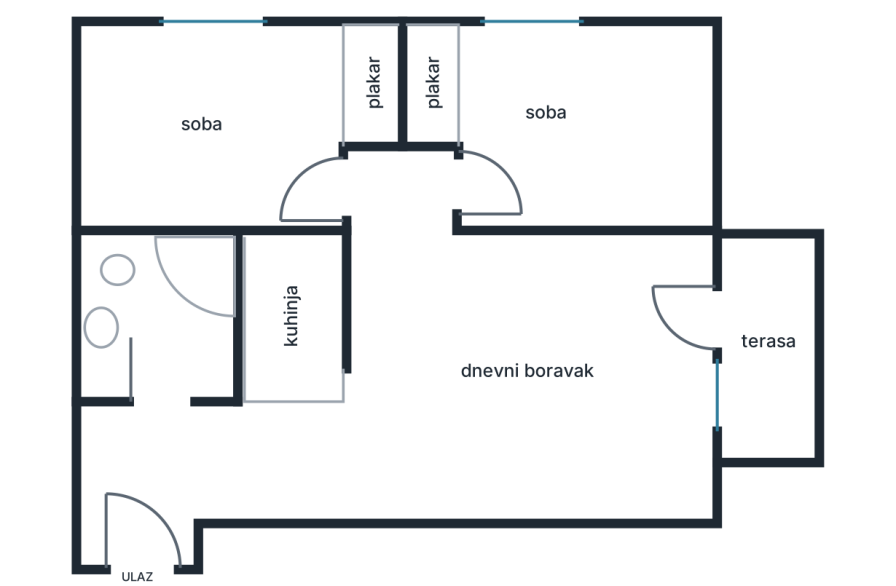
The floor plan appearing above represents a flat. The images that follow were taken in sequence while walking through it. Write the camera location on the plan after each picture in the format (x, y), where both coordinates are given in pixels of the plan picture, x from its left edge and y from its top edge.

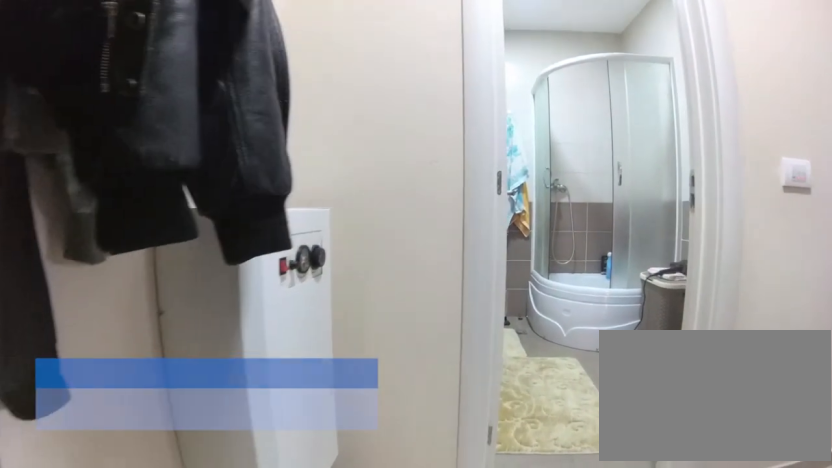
(129, 534)
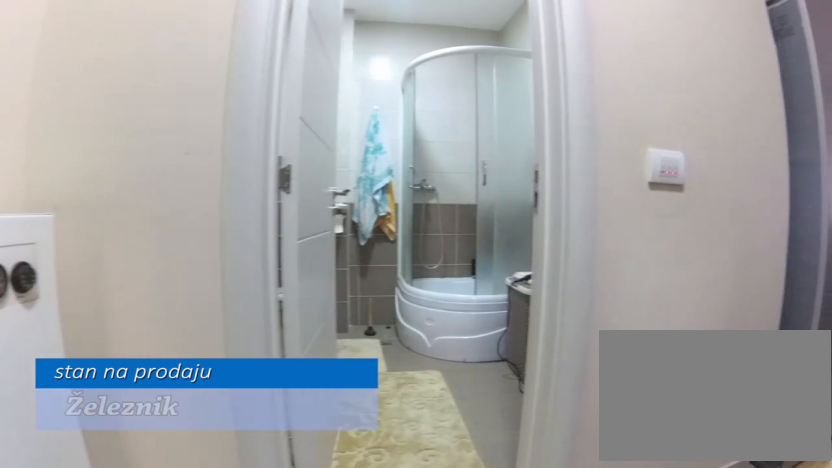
(127, 501)
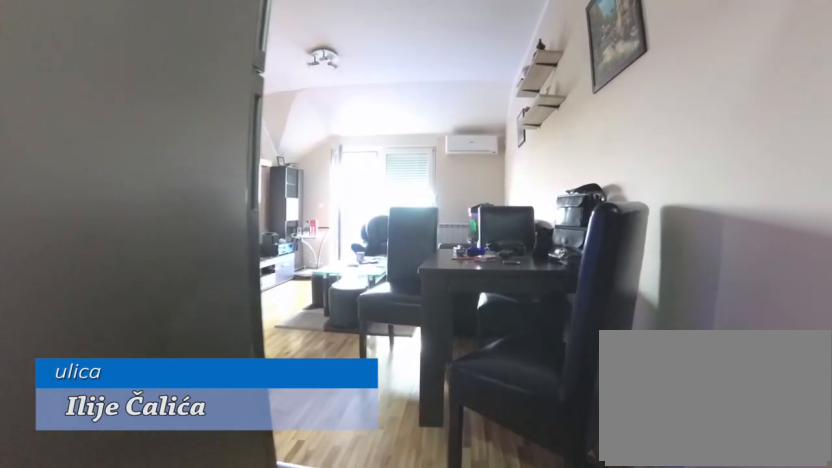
(201, 481)
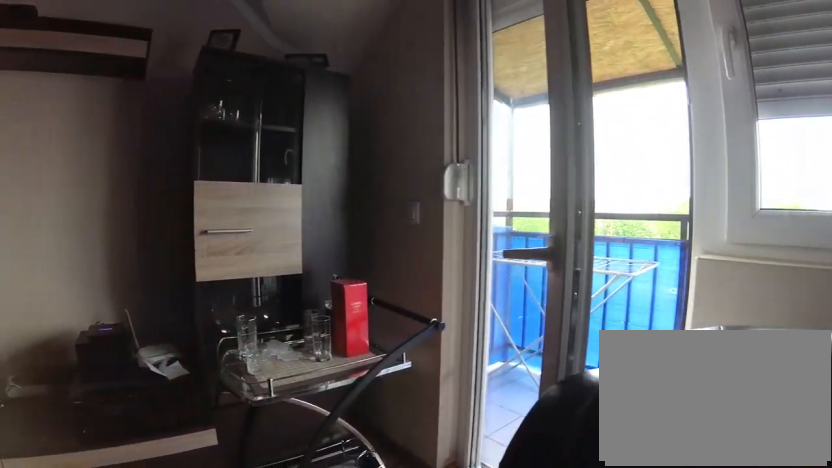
(589, 385)
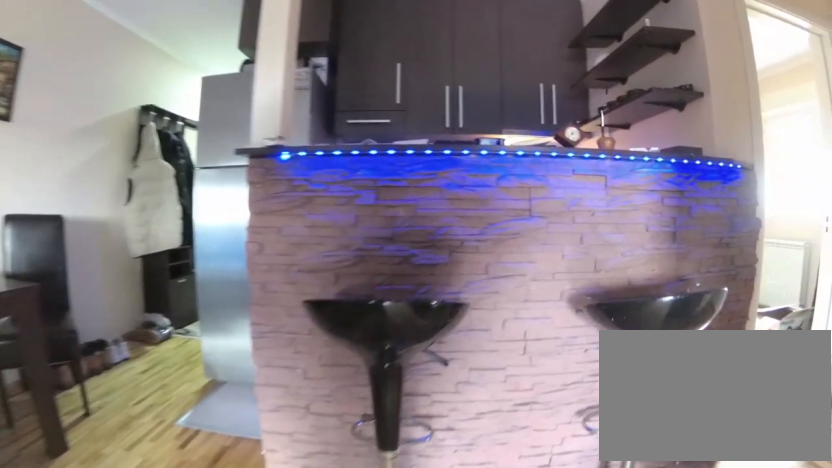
(478, 326)
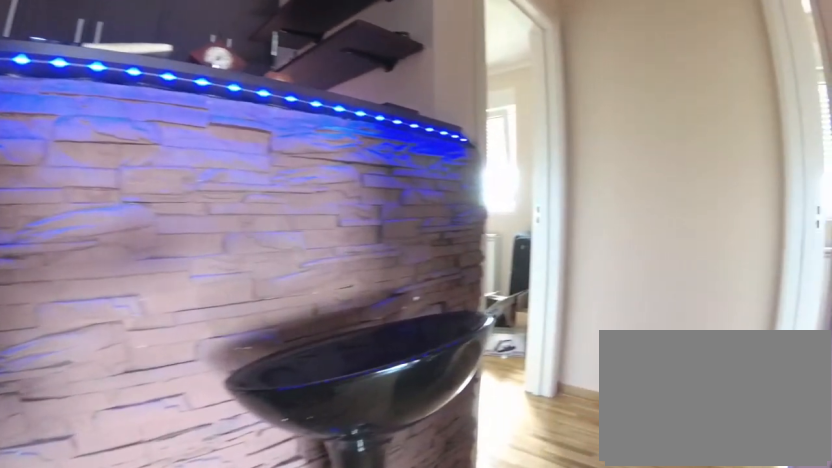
(429, 314)
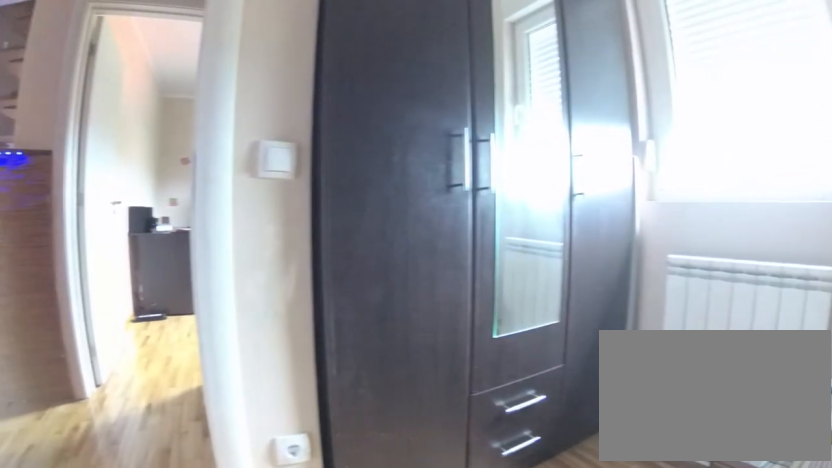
(577, 208)
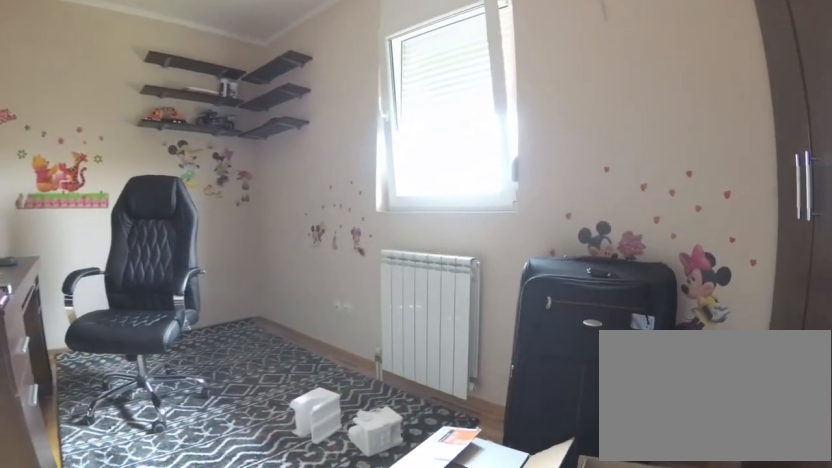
(351, 175)
